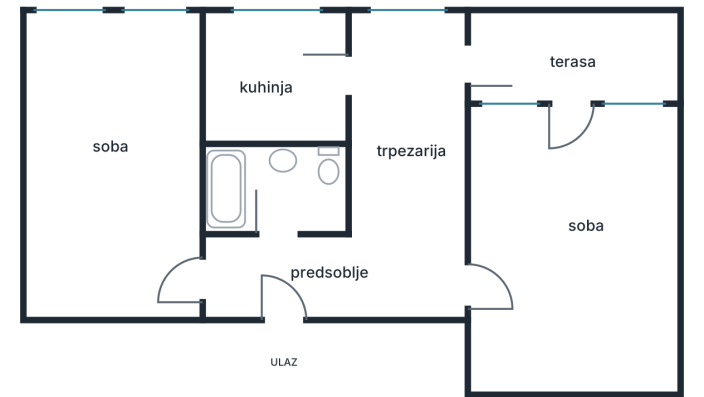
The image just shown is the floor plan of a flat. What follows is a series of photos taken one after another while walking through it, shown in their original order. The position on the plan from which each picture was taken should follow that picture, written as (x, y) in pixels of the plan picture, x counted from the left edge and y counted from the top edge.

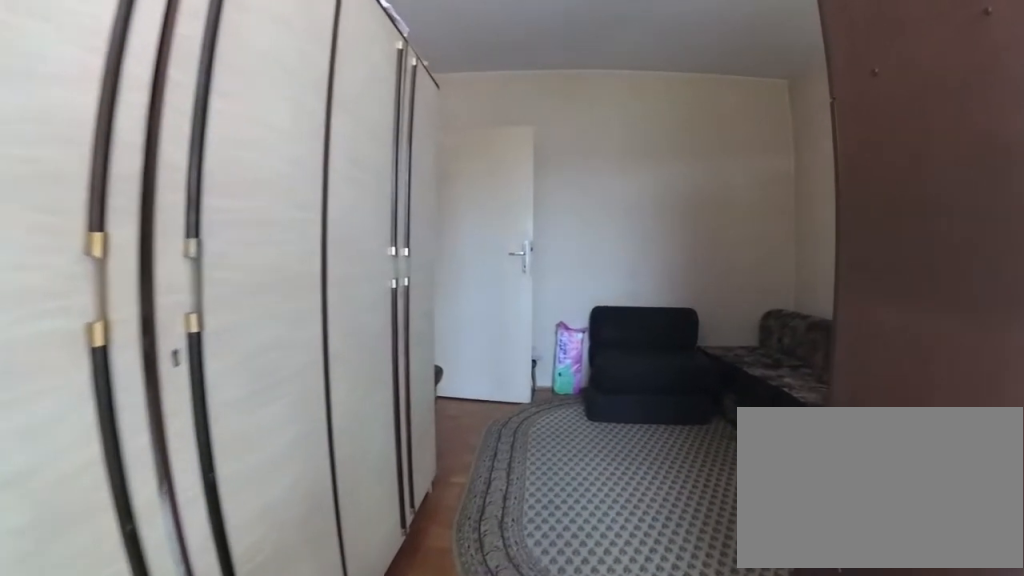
(163, 99)
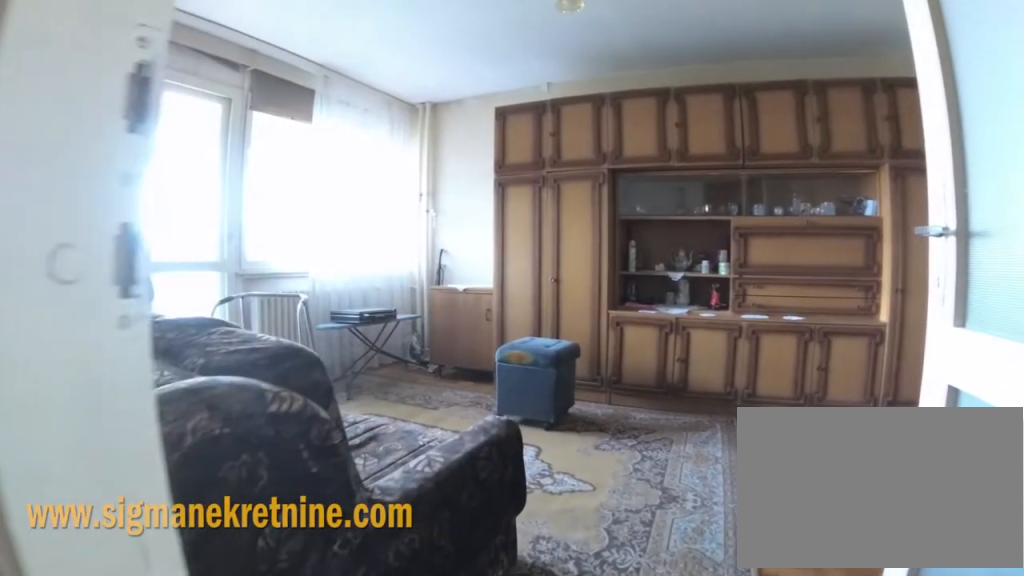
(442, 280)
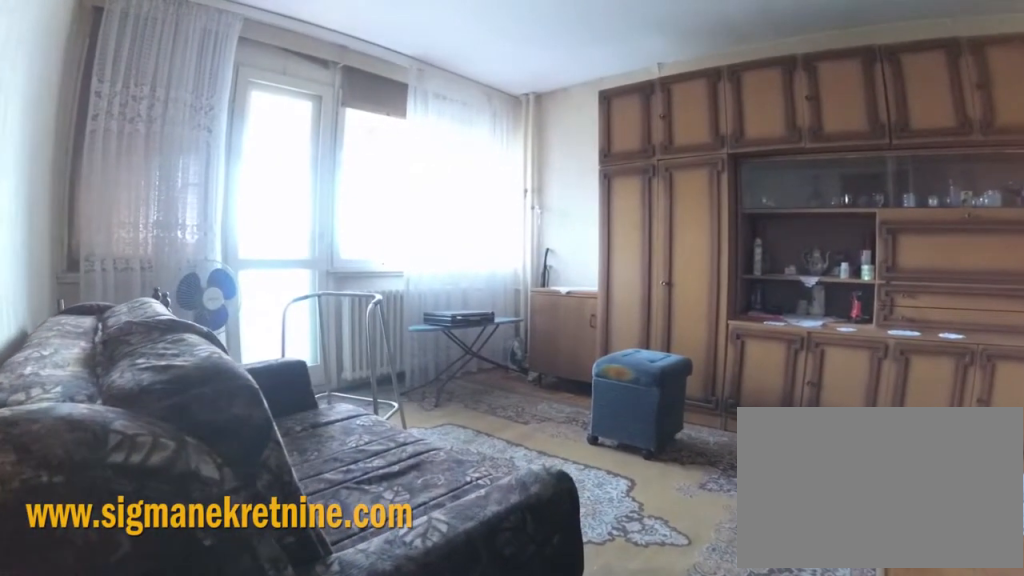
(464, 288)
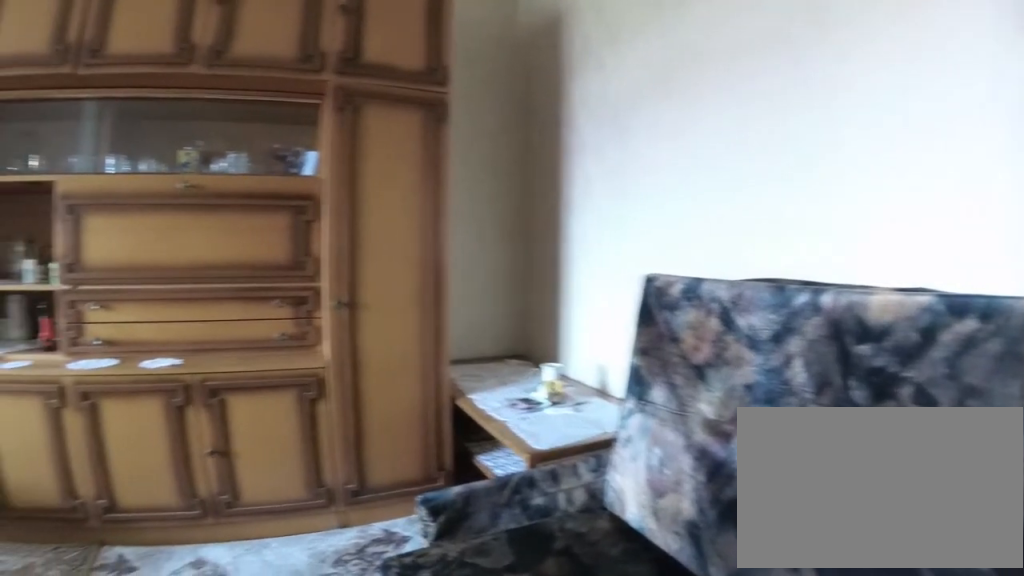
(539, 340)
